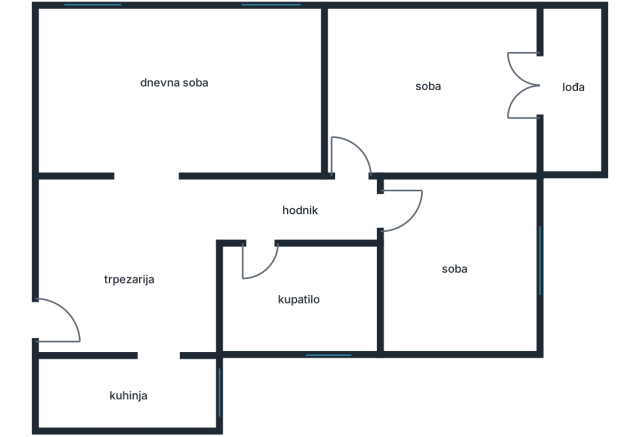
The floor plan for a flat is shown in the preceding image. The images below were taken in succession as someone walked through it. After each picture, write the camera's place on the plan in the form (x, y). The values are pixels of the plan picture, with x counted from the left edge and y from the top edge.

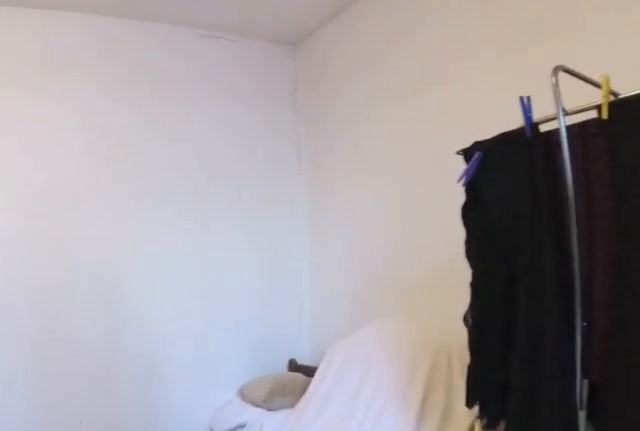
(487, 89)
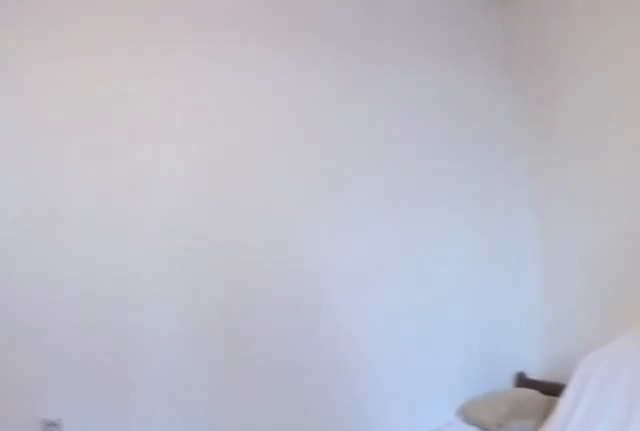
(446, 94)
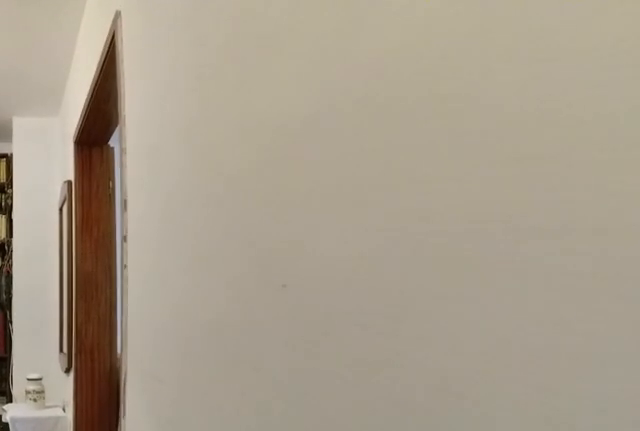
(305, 207)
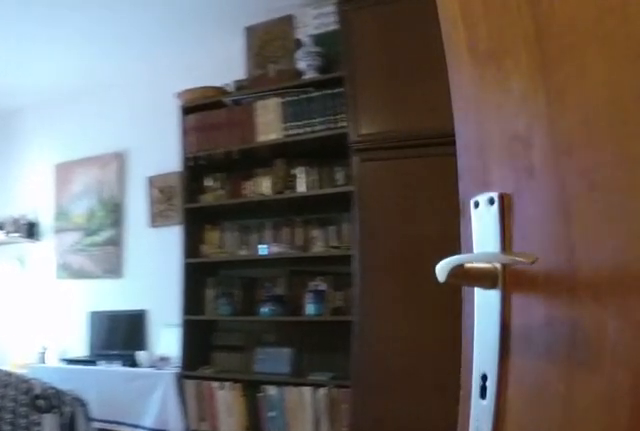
(180, 166)
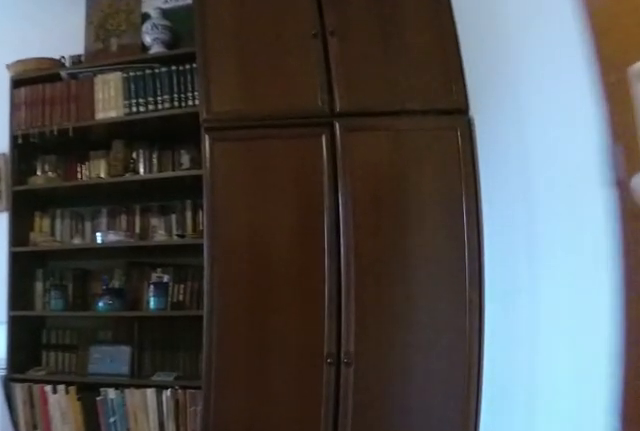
(197, 158)
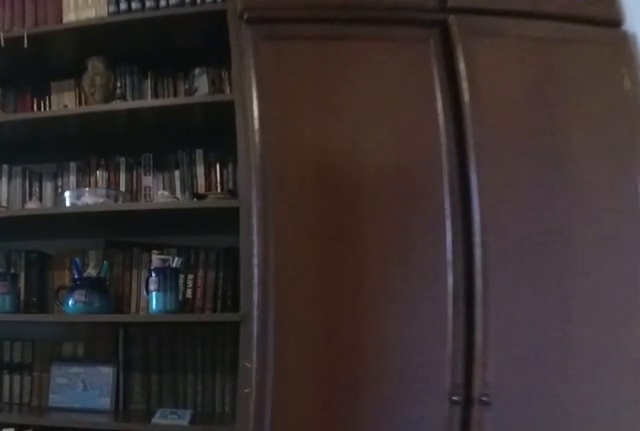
(234, 156)
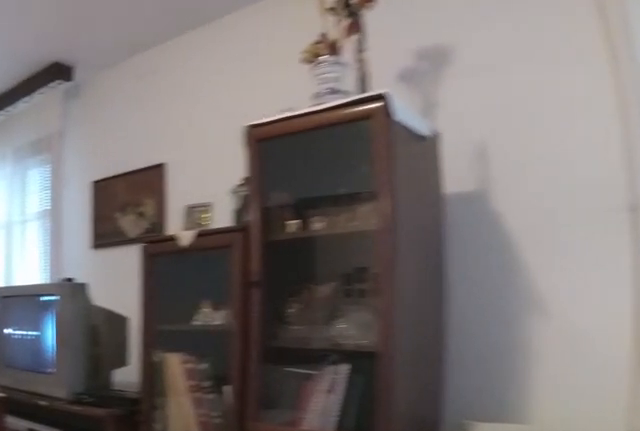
(269, 137)
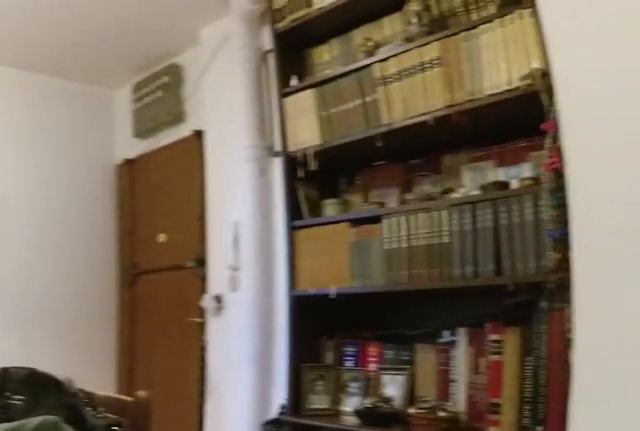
(164, 180)
